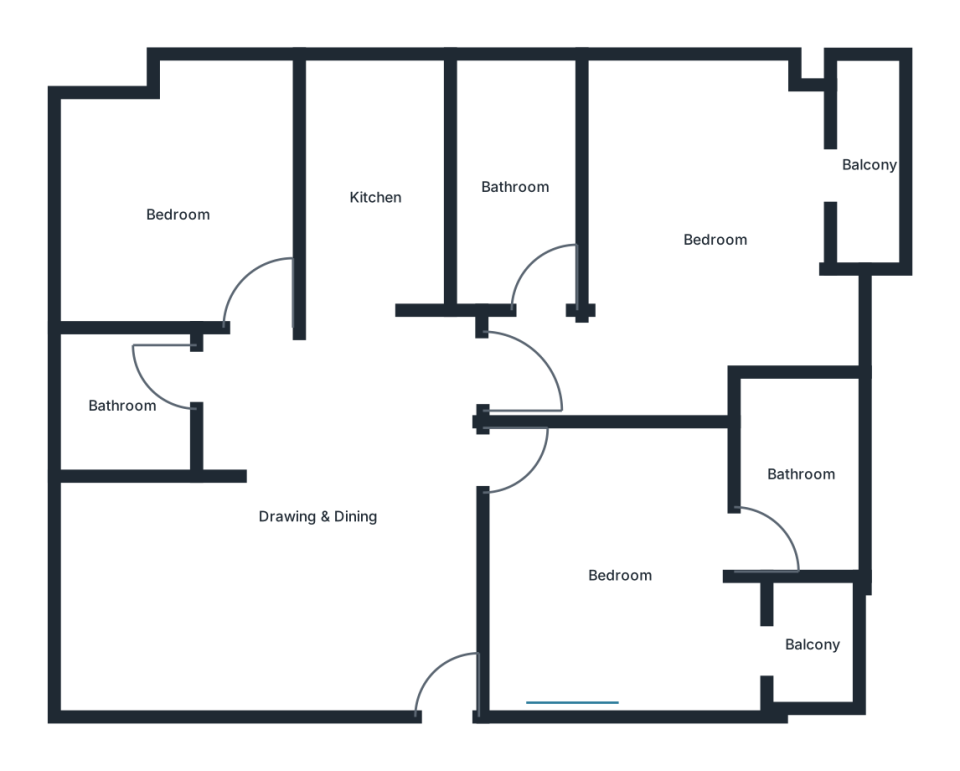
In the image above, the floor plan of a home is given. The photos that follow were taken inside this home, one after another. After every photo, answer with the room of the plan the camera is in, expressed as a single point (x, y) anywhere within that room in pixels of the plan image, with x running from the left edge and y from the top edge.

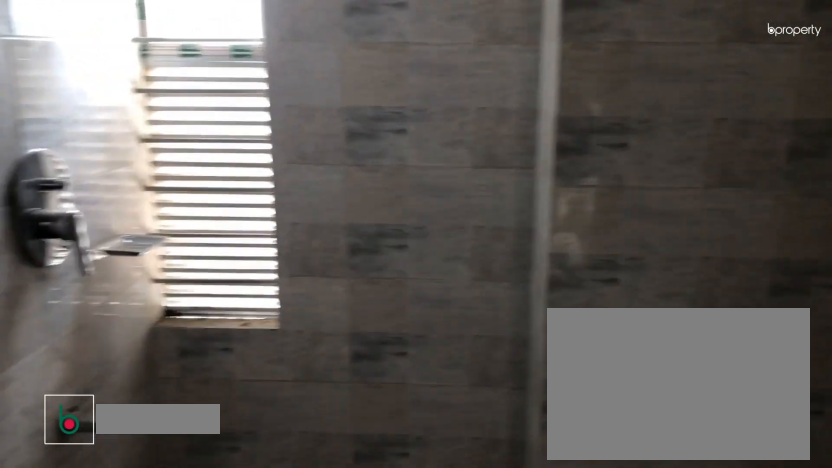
(514, 184)
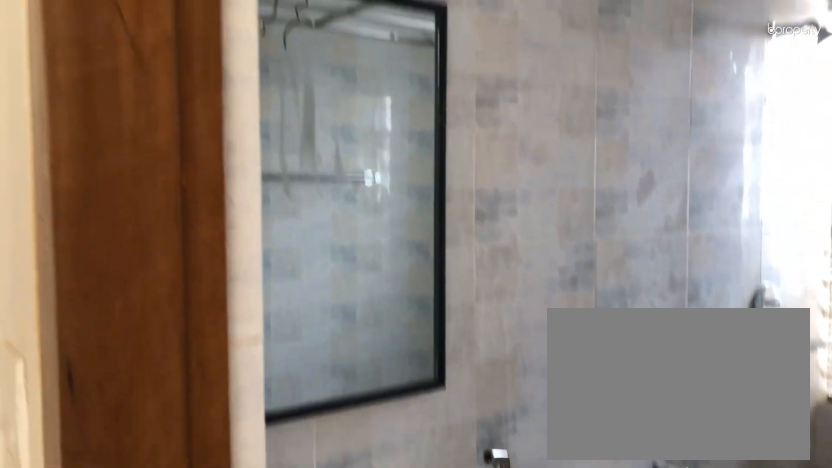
(514, 184)
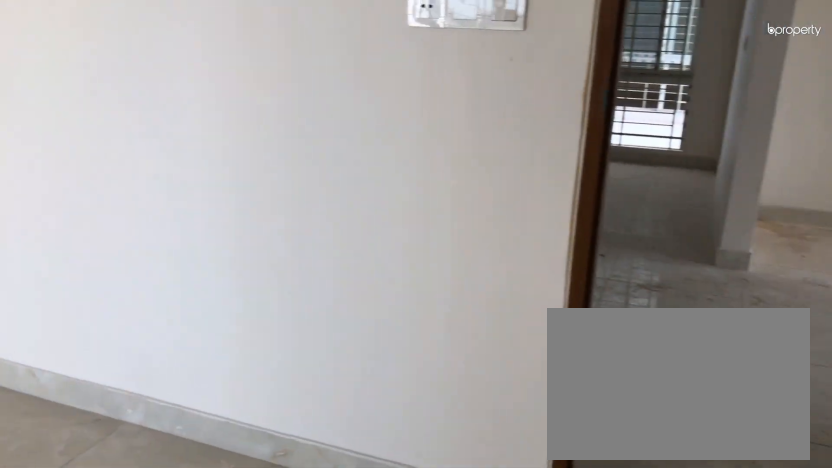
(623, 575)
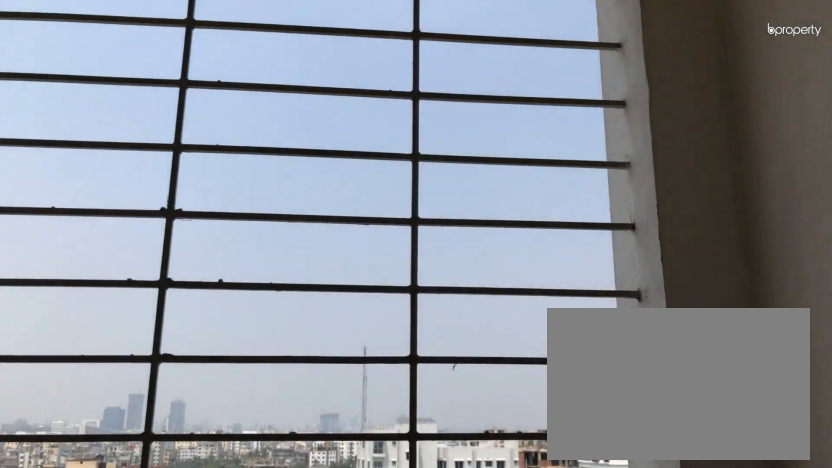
(819, 644)
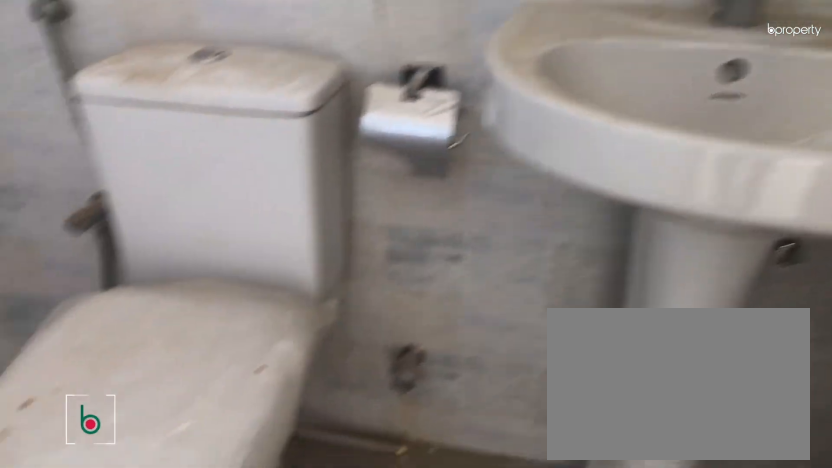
(802, 474)
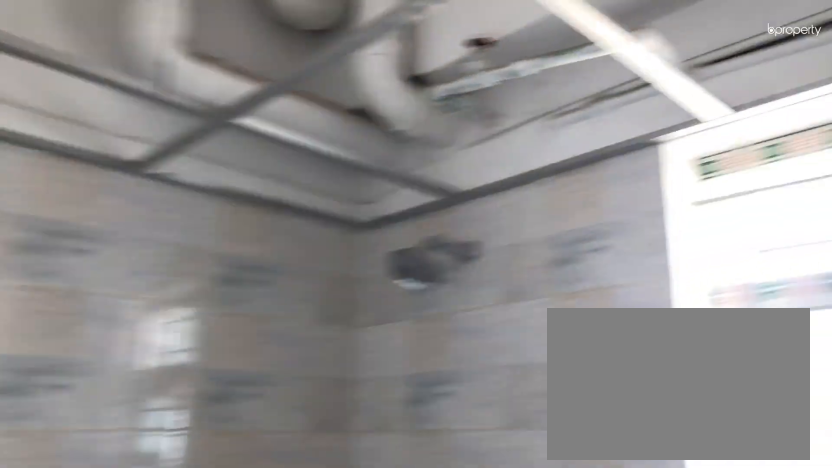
(802, 474)
